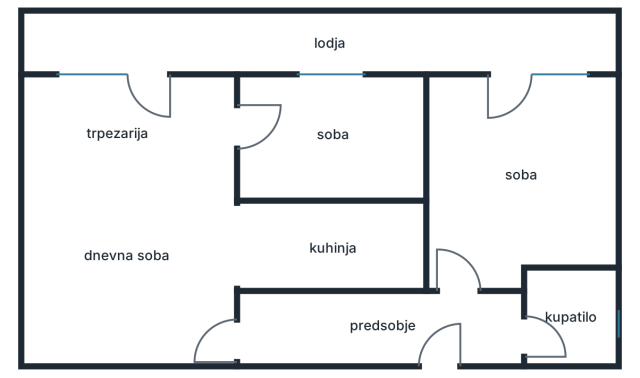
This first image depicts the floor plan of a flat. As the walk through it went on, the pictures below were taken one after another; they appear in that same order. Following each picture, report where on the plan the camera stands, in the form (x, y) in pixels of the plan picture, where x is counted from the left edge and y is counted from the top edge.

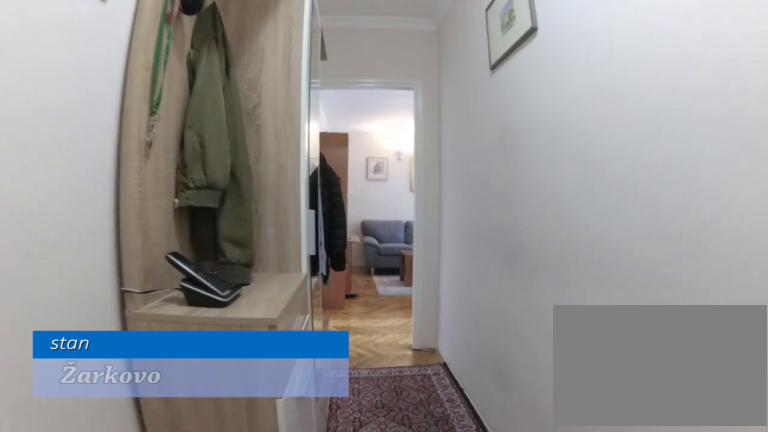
(401, 331)
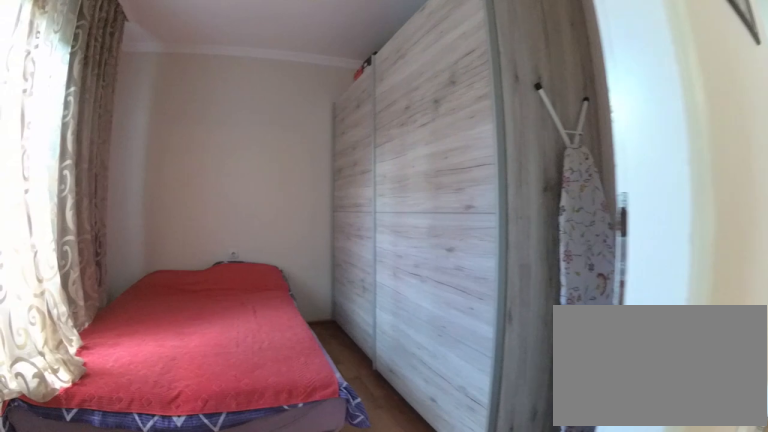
(182, 139)
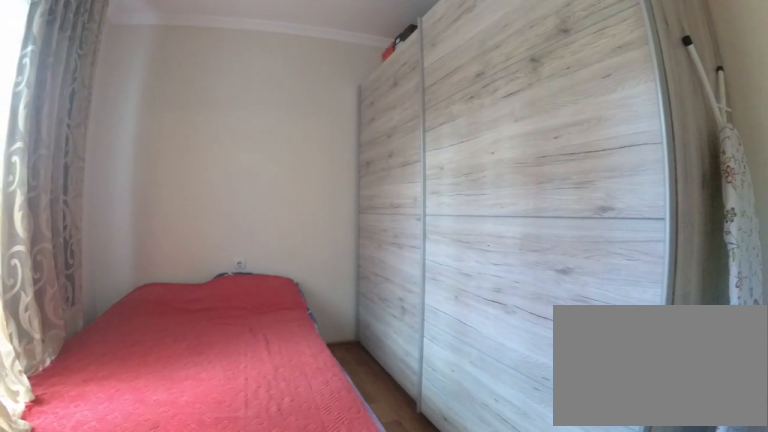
(222, 140)
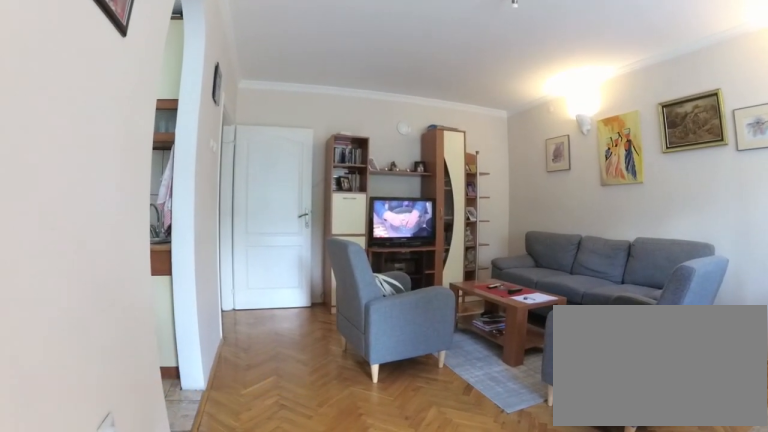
(212, 128)
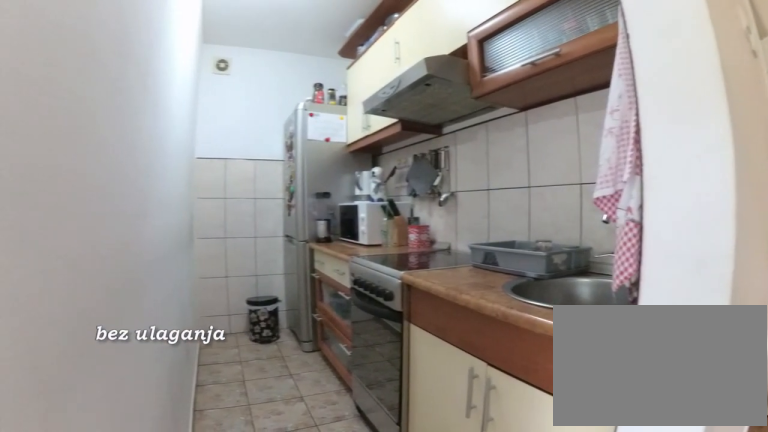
(201, 229)
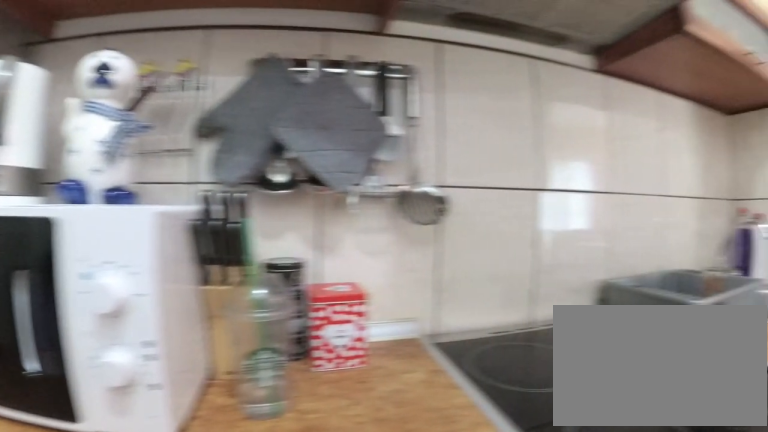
(409, 225)
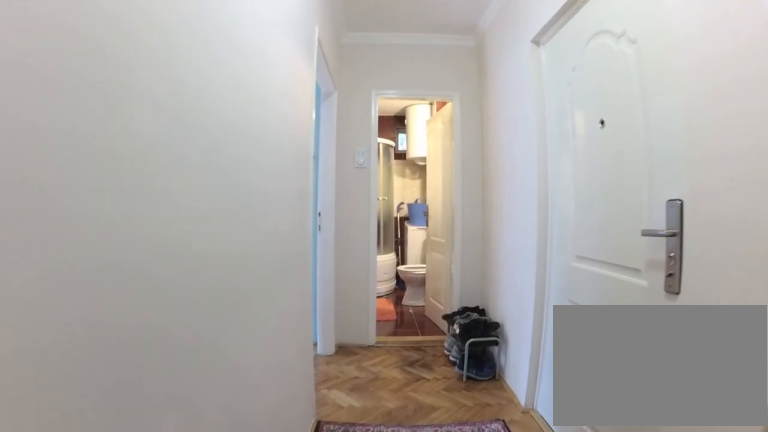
(345, 324)
